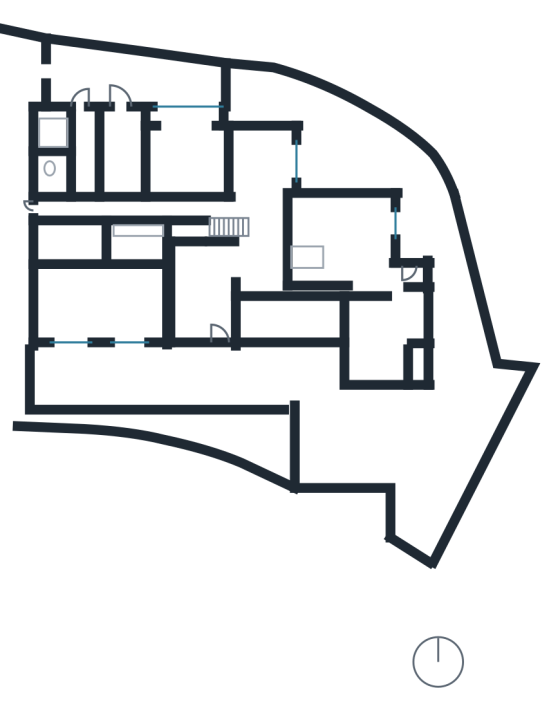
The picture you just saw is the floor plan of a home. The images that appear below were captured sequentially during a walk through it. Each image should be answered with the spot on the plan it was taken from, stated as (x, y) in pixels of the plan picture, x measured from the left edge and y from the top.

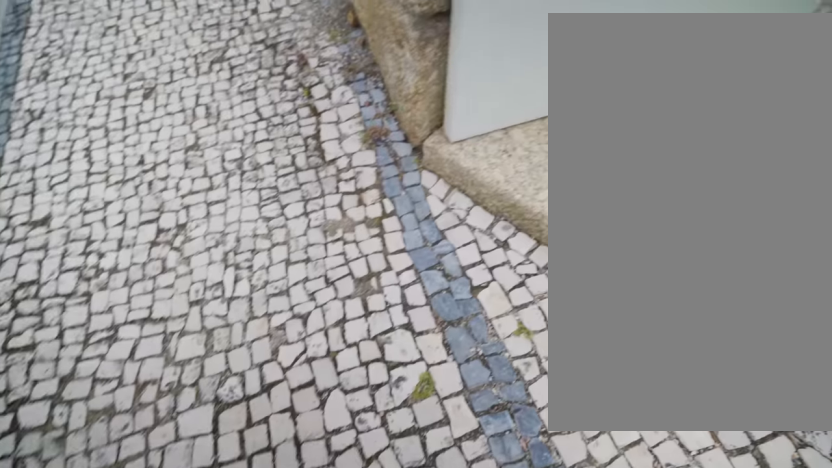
(299, 503)
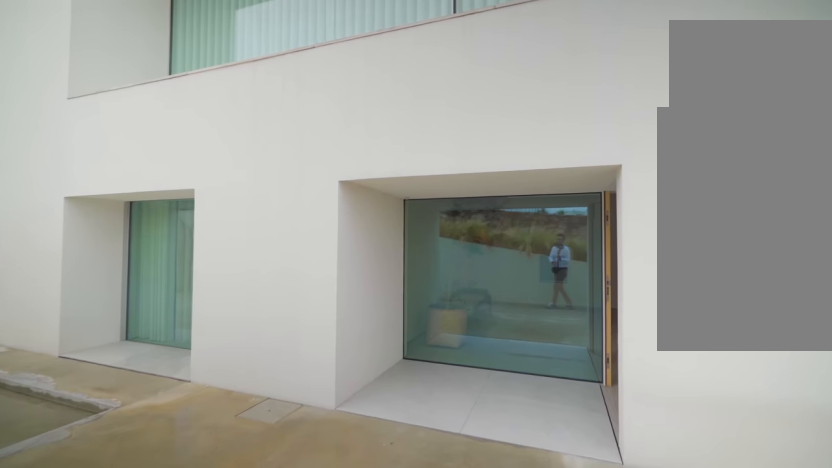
(195, 387)
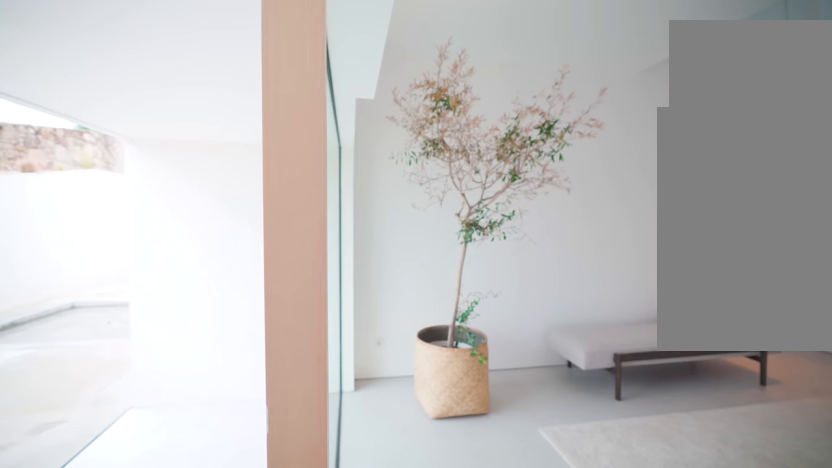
(219, 328)
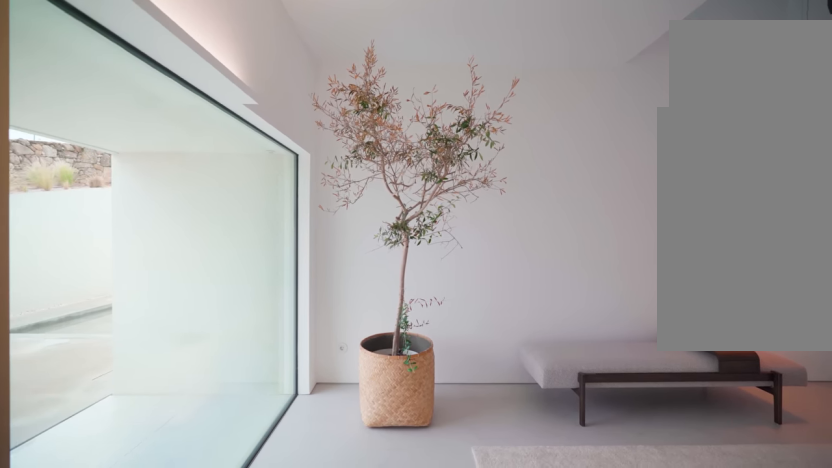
(219, 324)
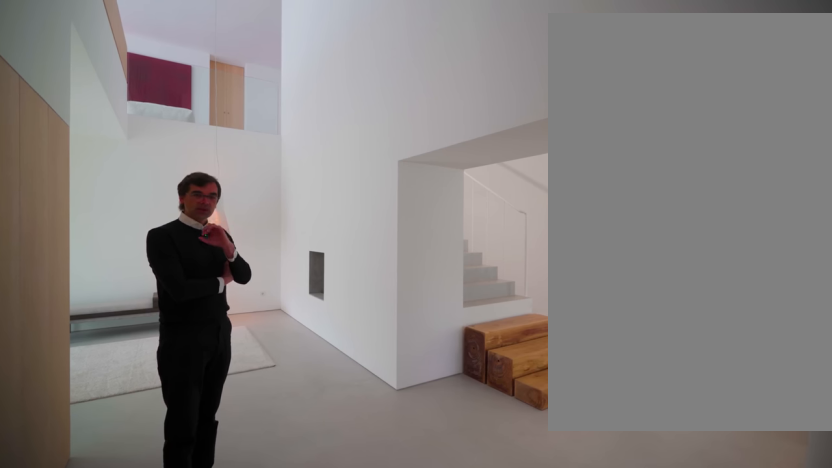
(274, 261)
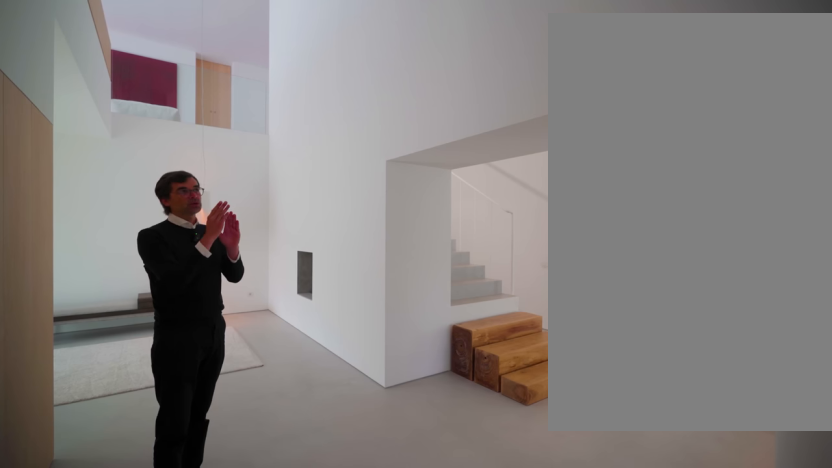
(274, 261)
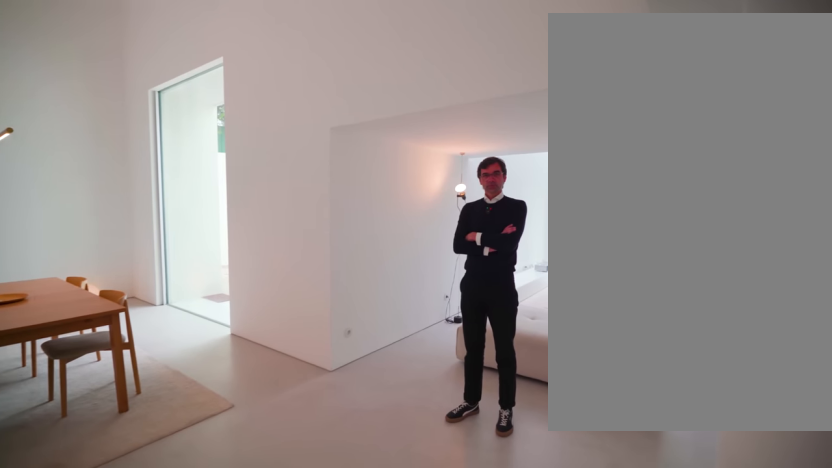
(257, 235)
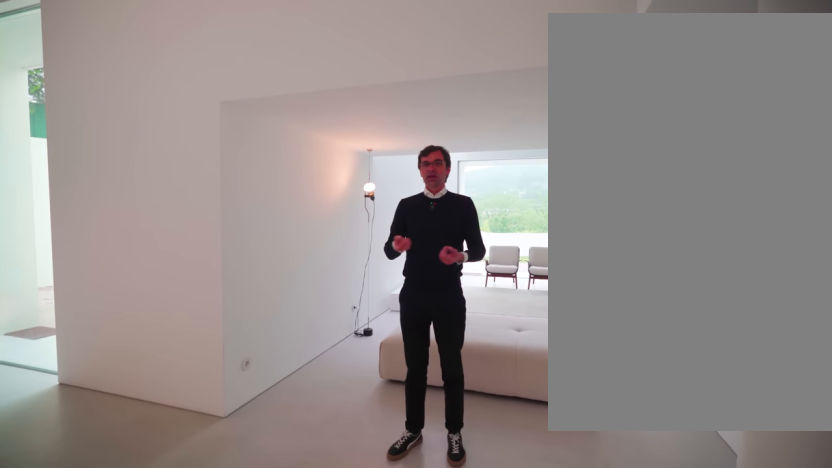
(257, 235)
